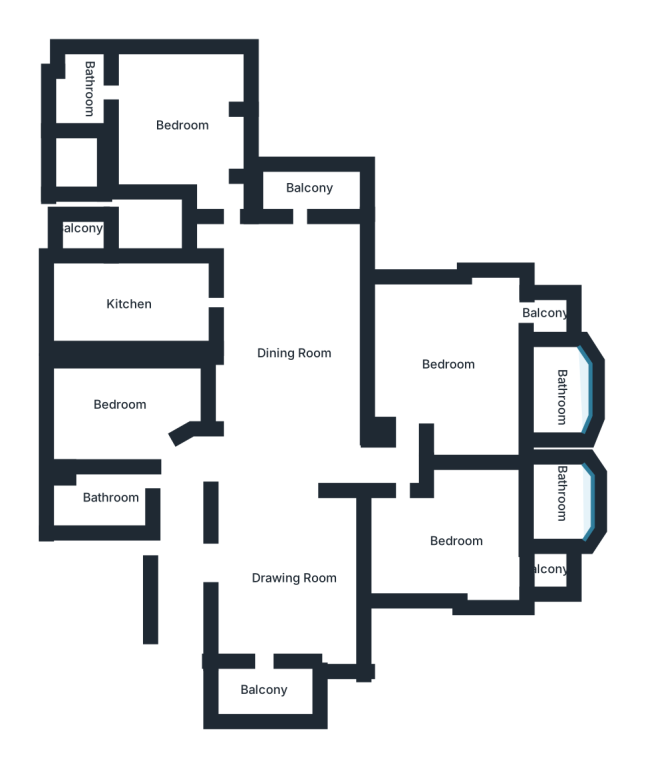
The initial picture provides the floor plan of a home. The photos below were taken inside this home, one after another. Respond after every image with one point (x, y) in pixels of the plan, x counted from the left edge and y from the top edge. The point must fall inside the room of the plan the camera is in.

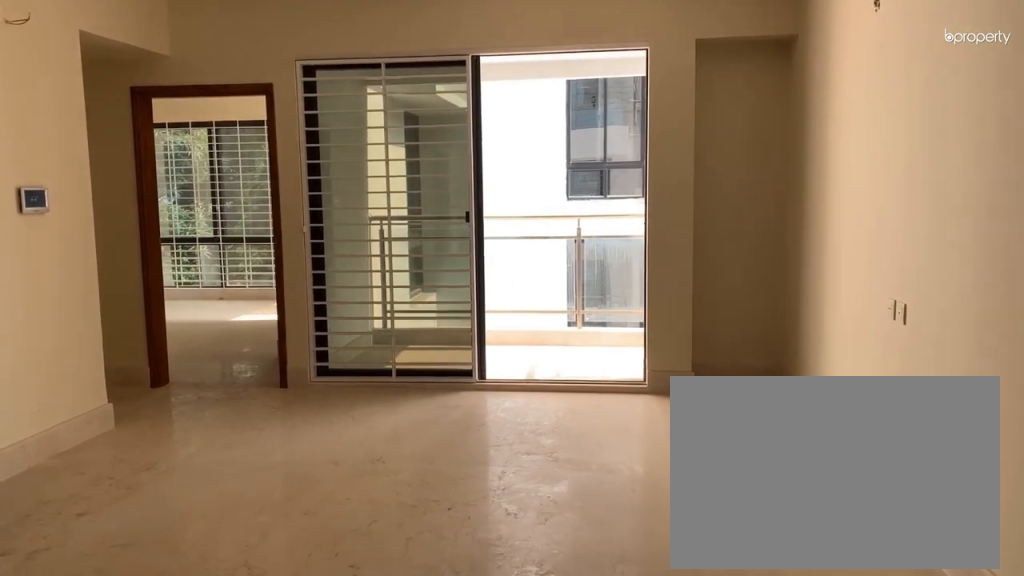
(291, 354)
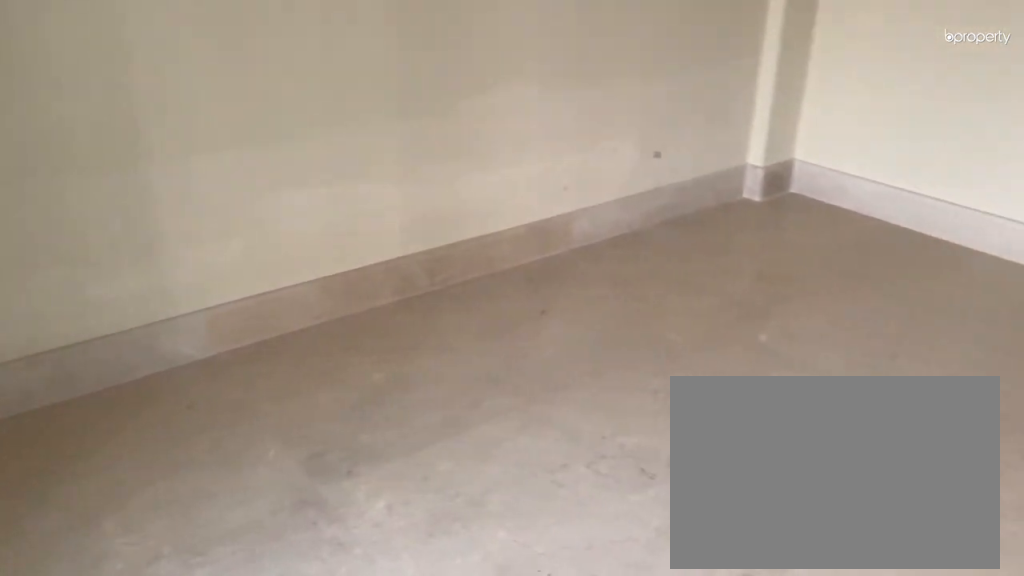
(120, 404)
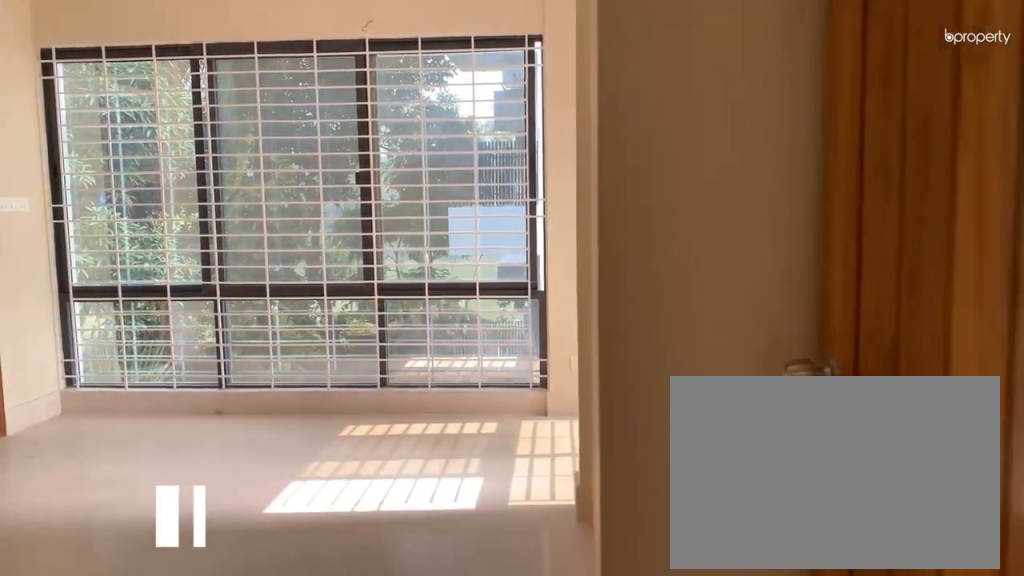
(184, 125)
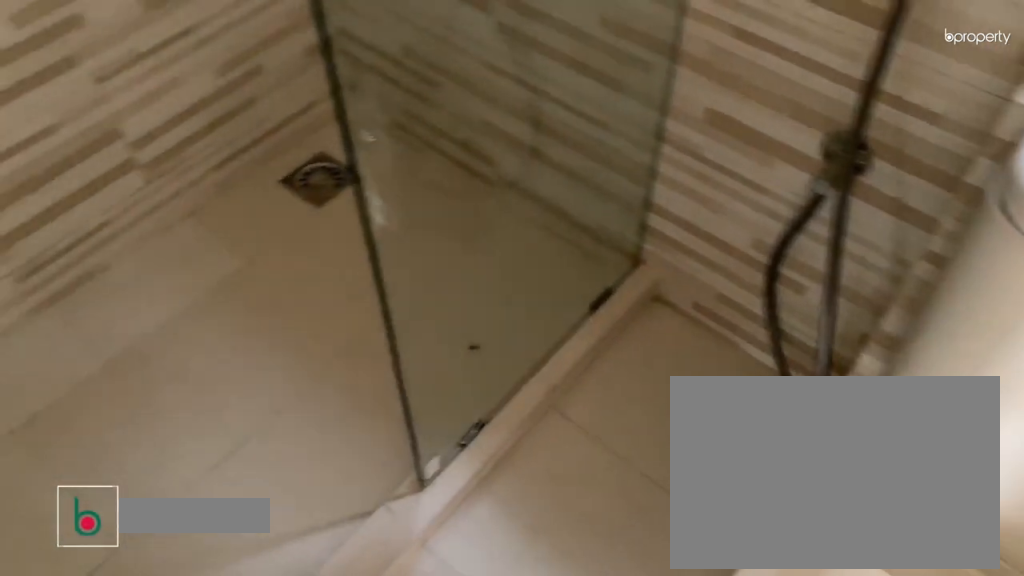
(87, 85)
